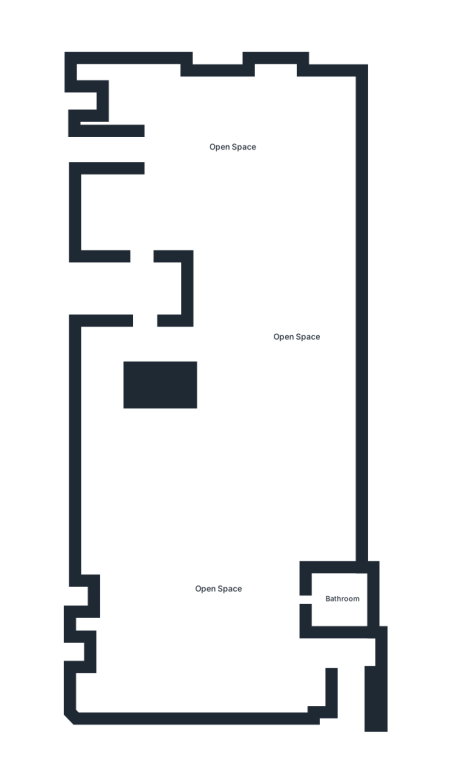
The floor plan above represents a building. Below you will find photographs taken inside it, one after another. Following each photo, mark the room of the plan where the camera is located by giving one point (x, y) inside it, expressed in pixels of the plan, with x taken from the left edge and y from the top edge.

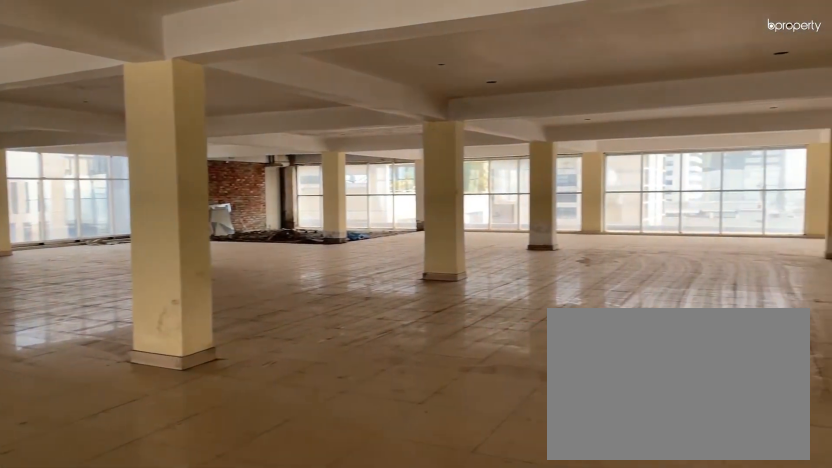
(234, 147)
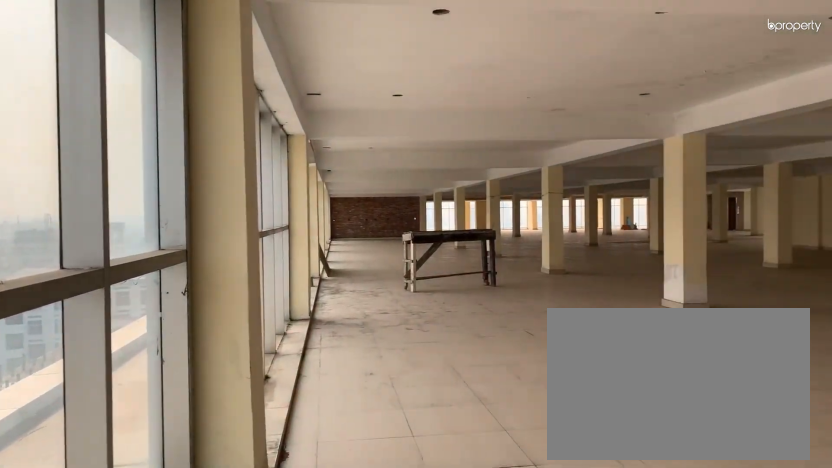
(234, 147)
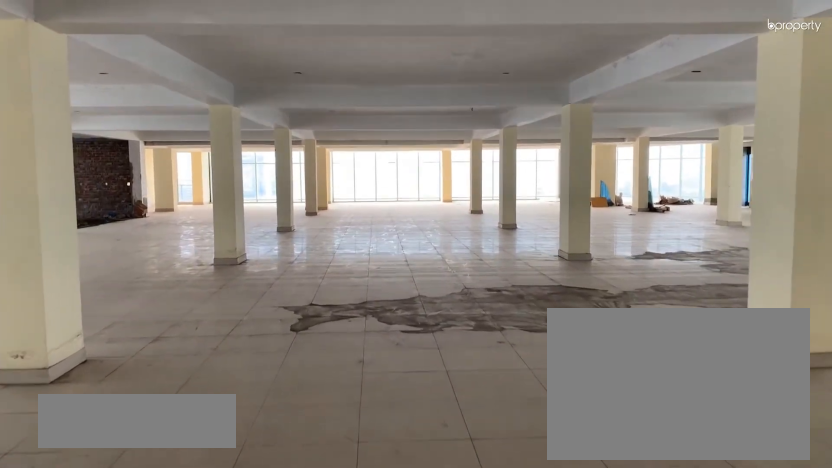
(295, 337)
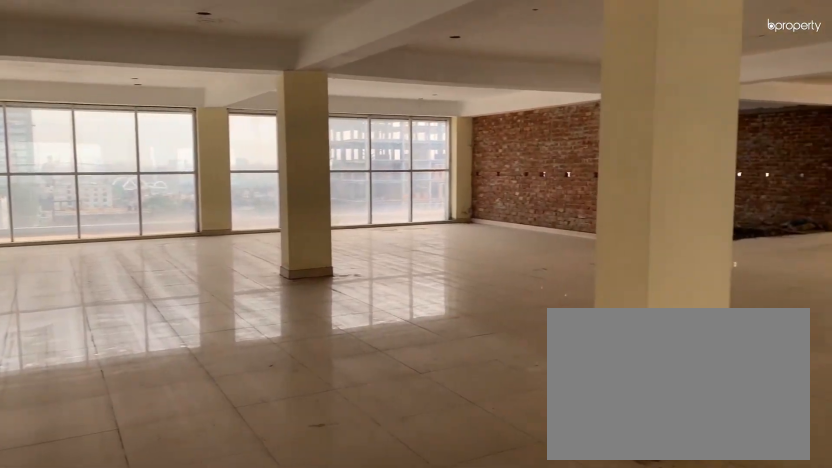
(295, 337)
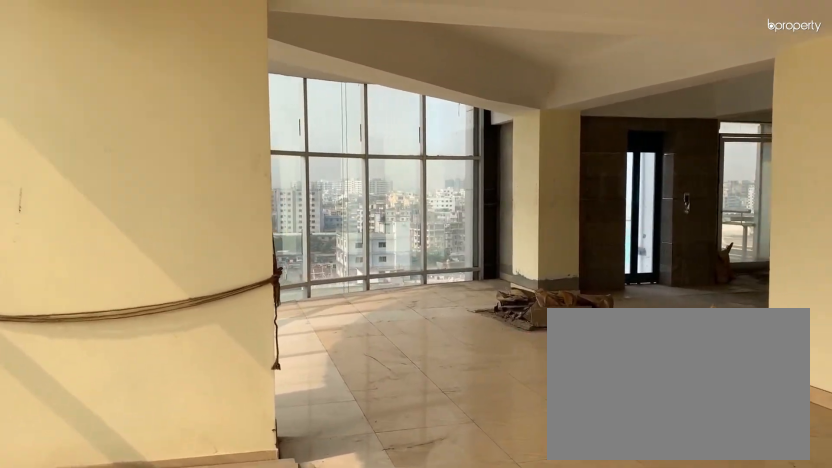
(217, 589)
